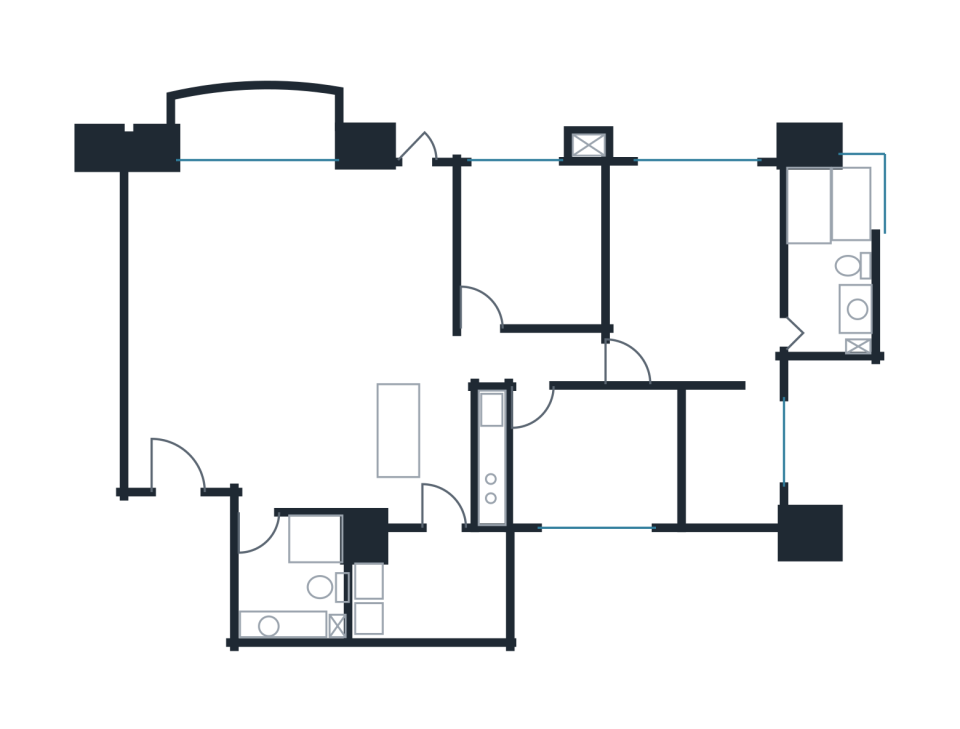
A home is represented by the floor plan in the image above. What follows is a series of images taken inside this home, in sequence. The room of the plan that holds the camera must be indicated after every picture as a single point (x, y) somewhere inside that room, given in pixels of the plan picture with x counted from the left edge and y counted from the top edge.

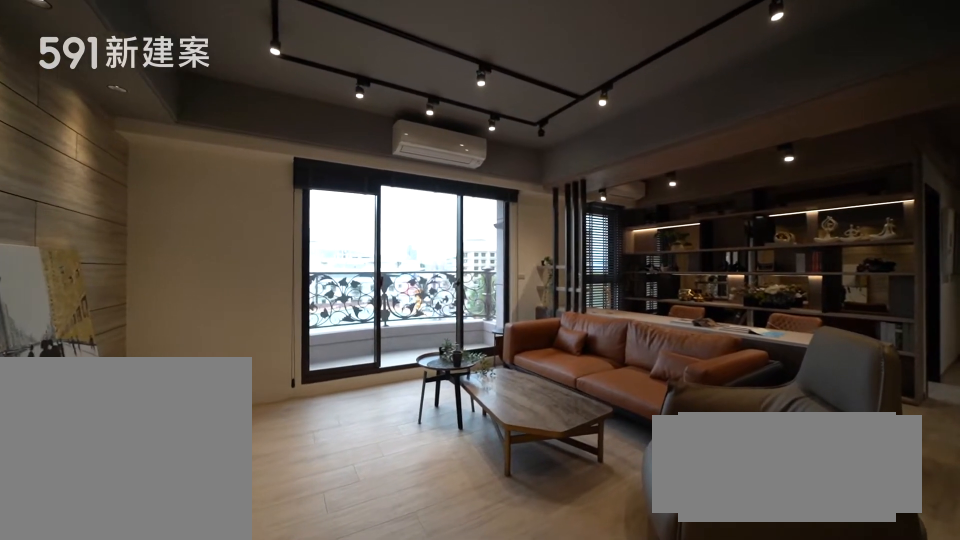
(235, 258)
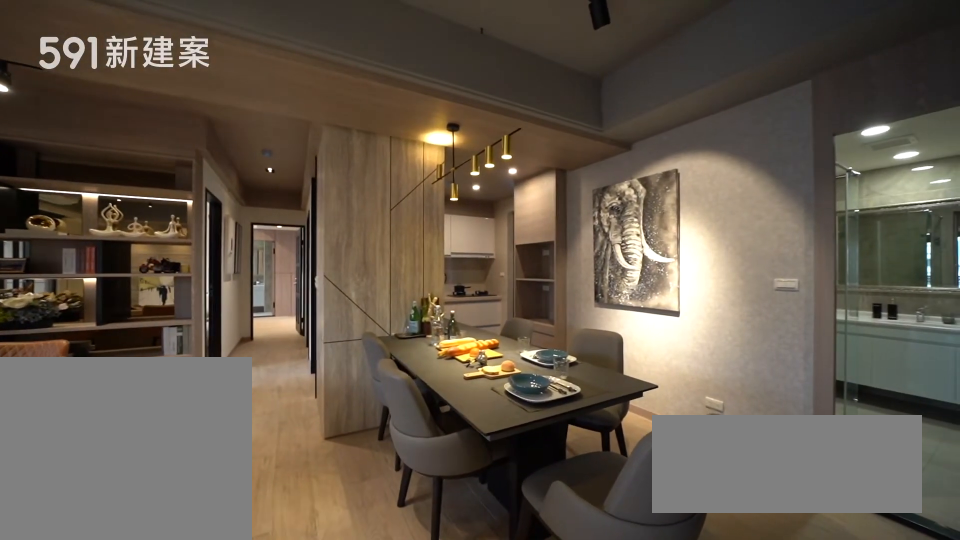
(314, 449)
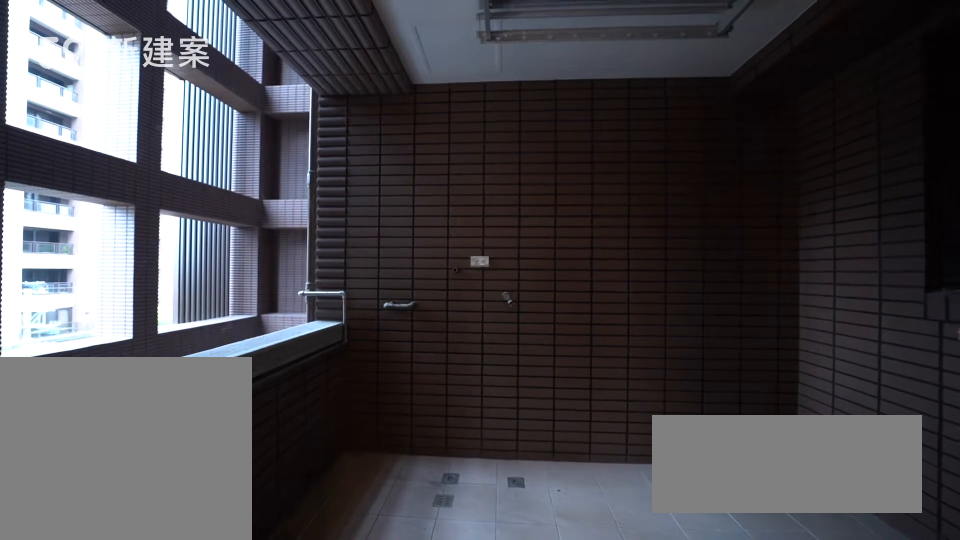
(447, 589)
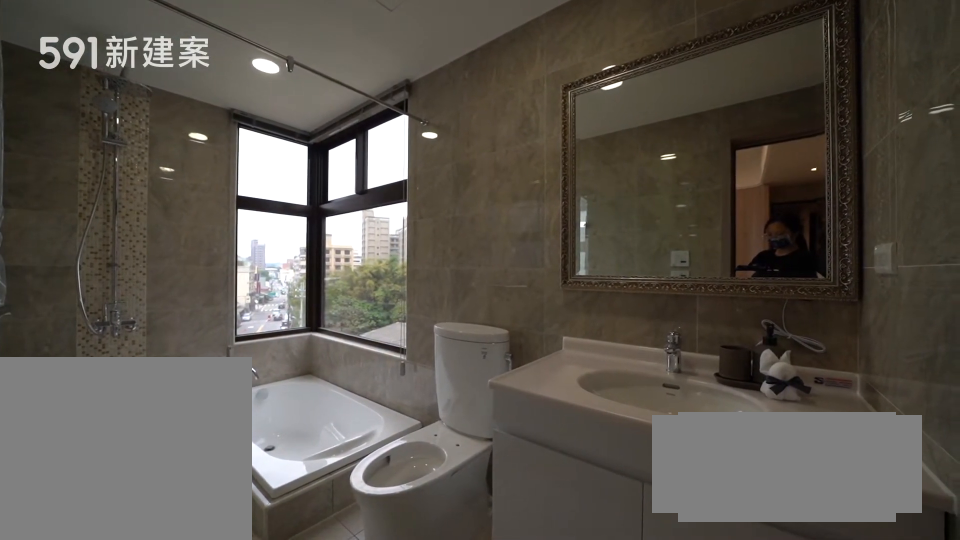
(831, 249)
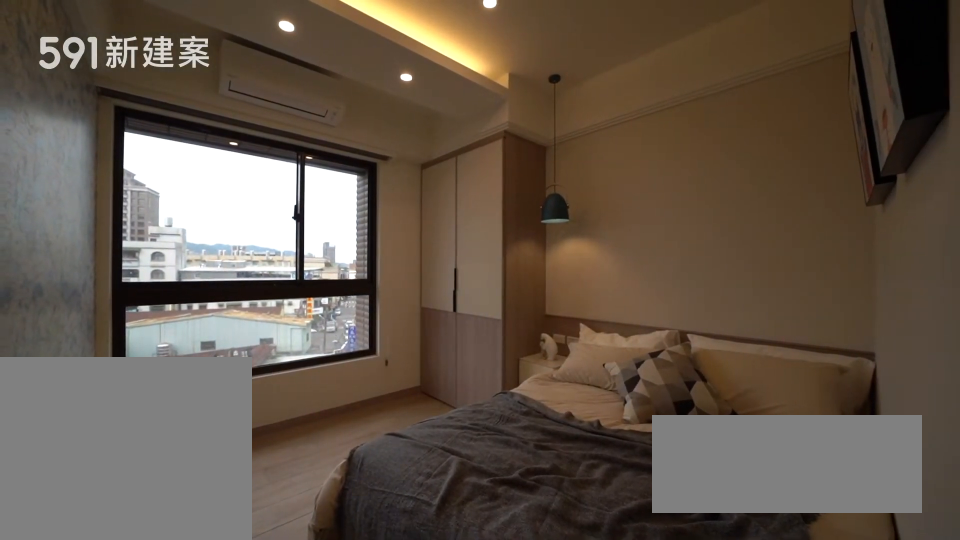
(534, 243)
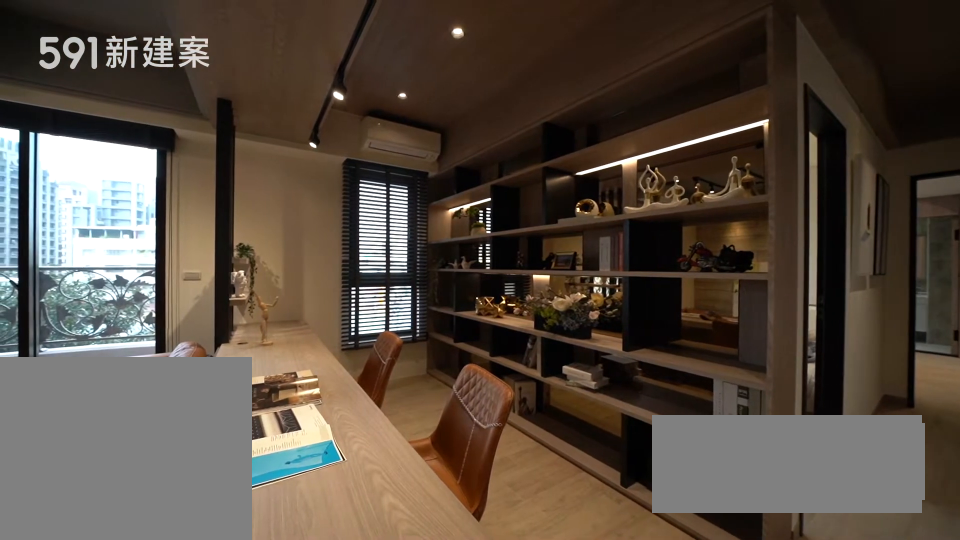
(399, 246)
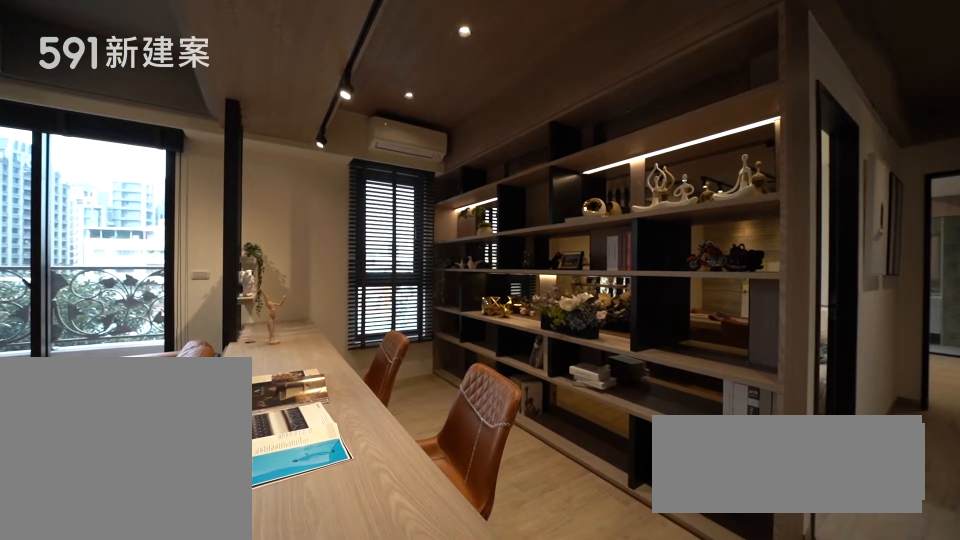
(399, 246)
